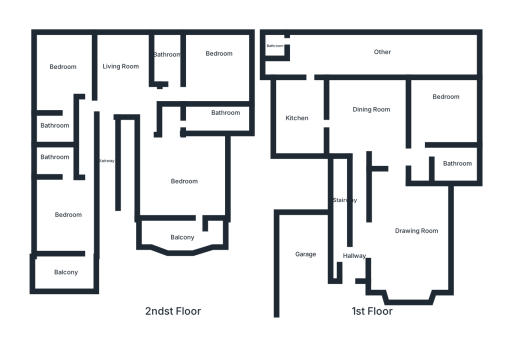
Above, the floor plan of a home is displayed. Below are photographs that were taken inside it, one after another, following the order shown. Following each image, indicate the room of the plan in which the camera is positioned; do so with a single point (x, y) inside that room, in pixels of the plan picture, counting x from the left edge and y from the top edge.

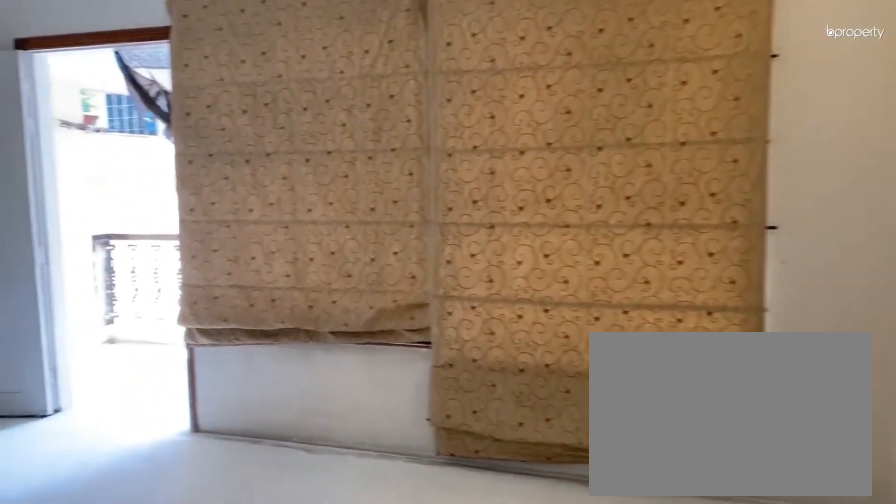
(177, 183)
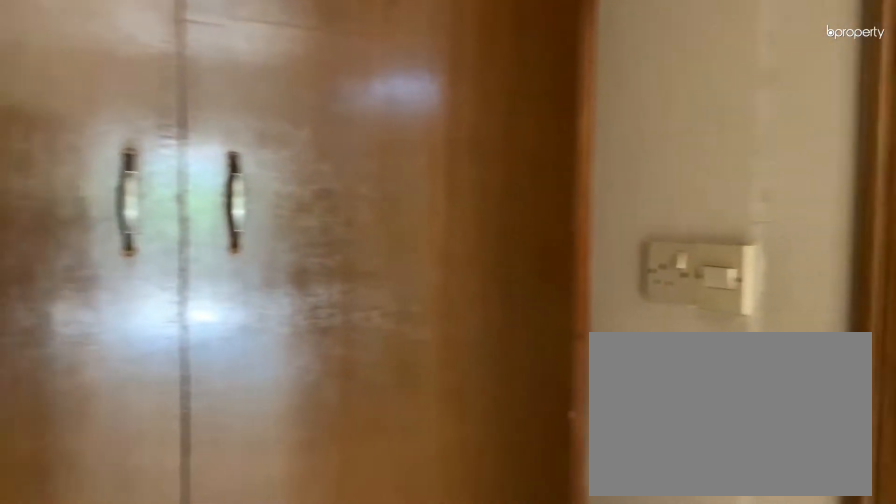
(170, 122)
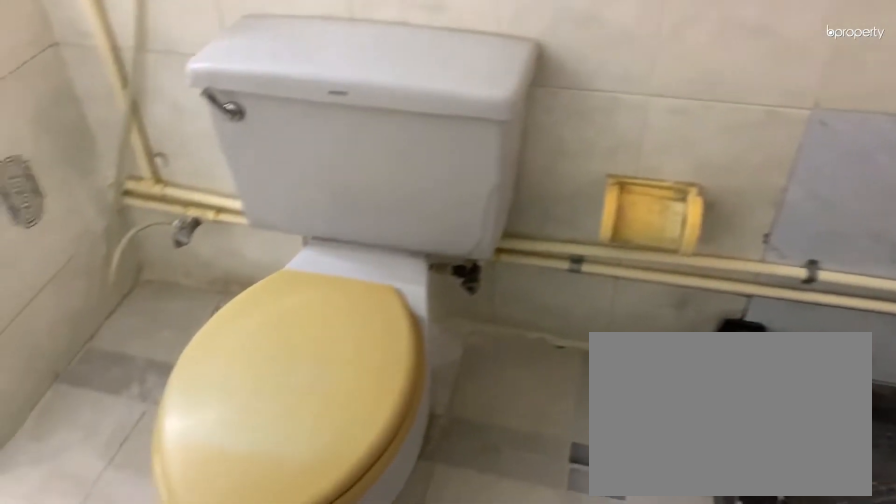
(225, 119)
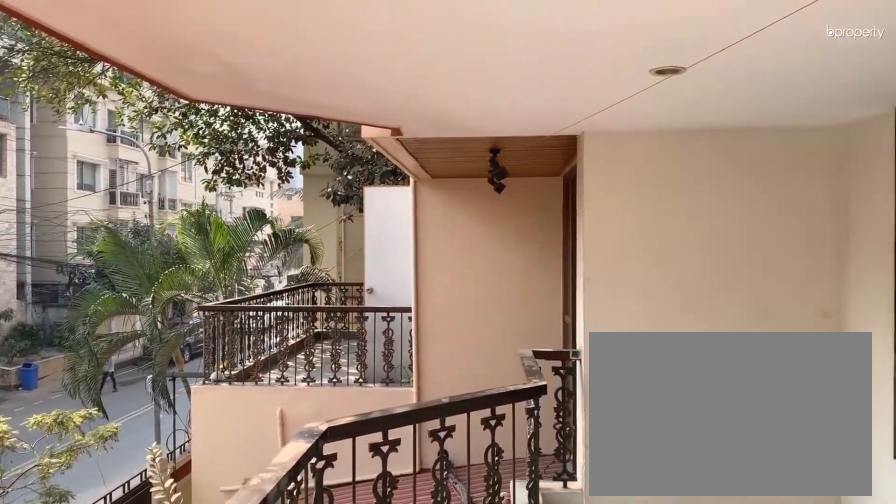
(183, 239)
